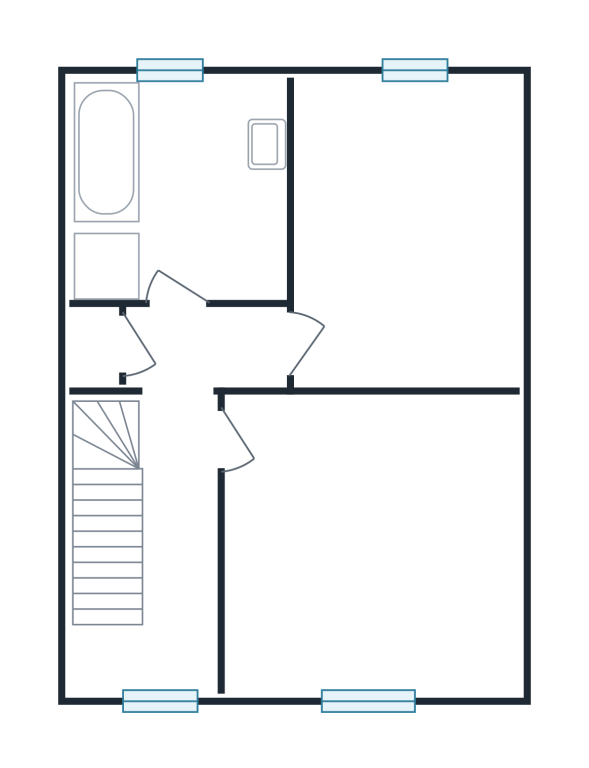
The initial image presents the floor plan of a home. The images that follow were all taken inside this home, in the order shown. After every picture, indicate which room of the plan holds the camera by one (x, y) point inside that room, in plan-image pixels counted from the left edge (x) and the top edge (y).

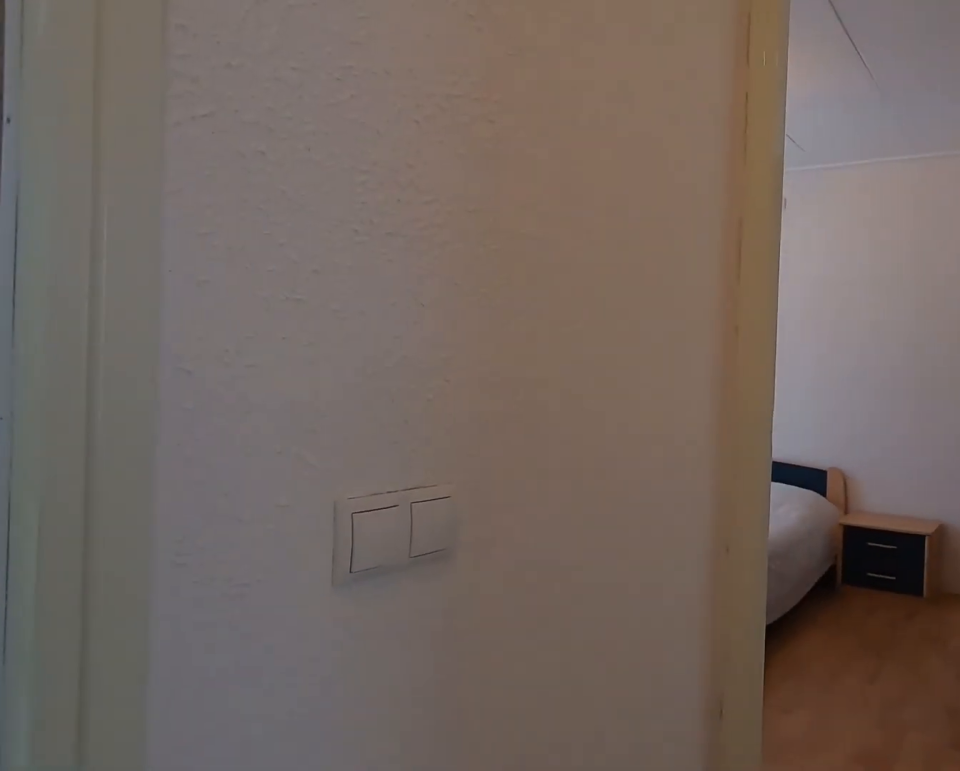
(179, 491)
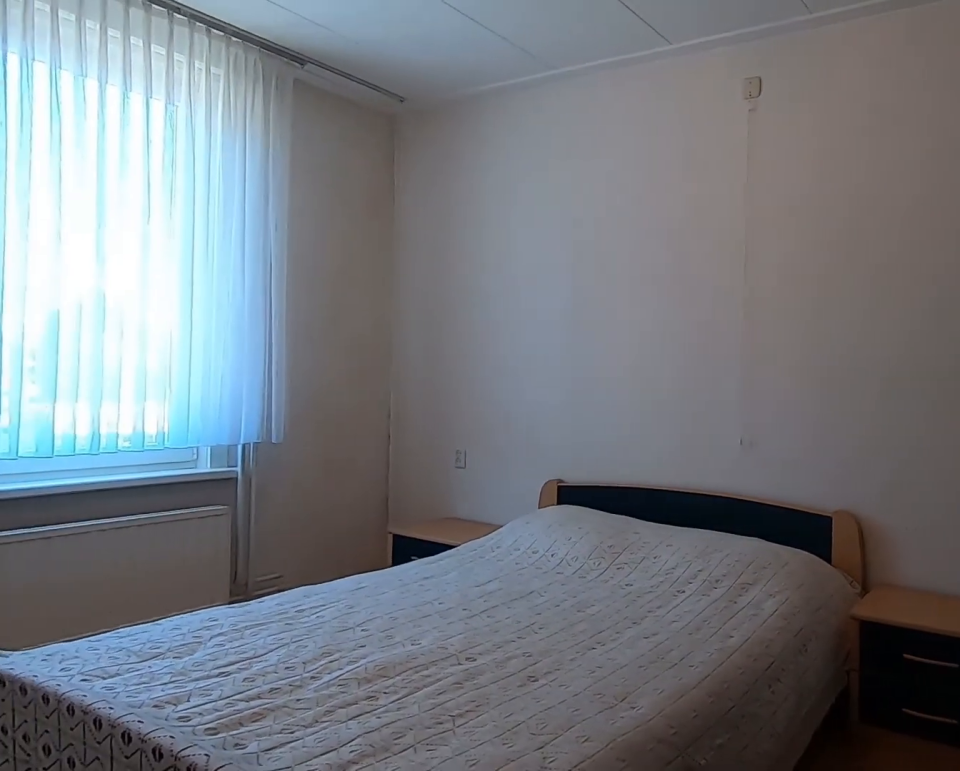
(404, 135)
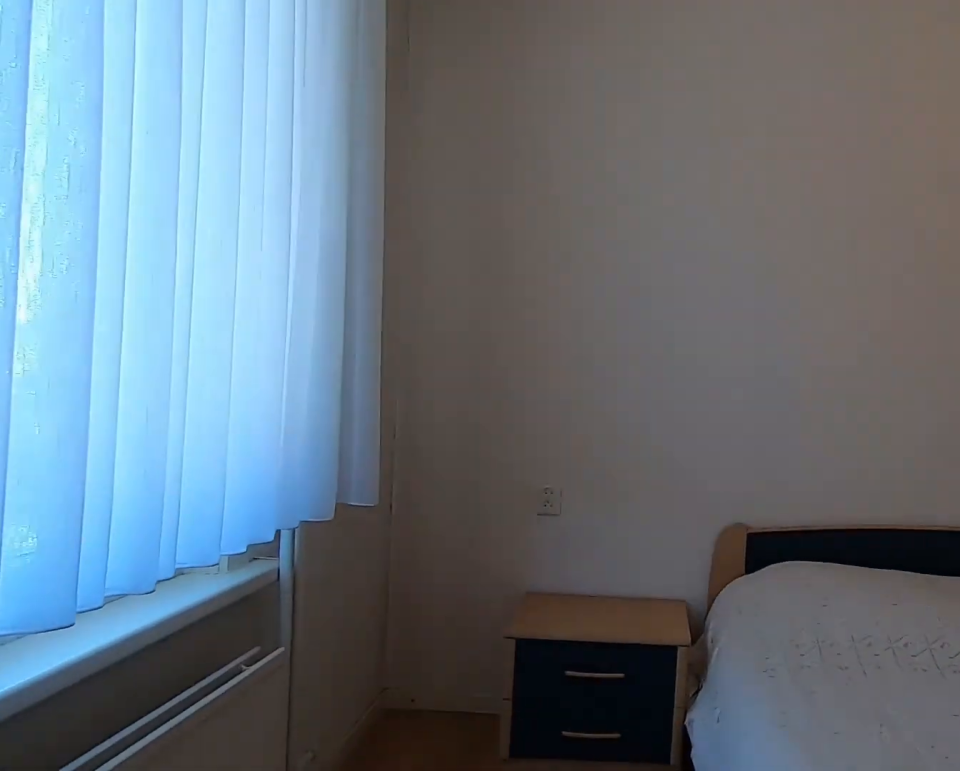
(404, 135)
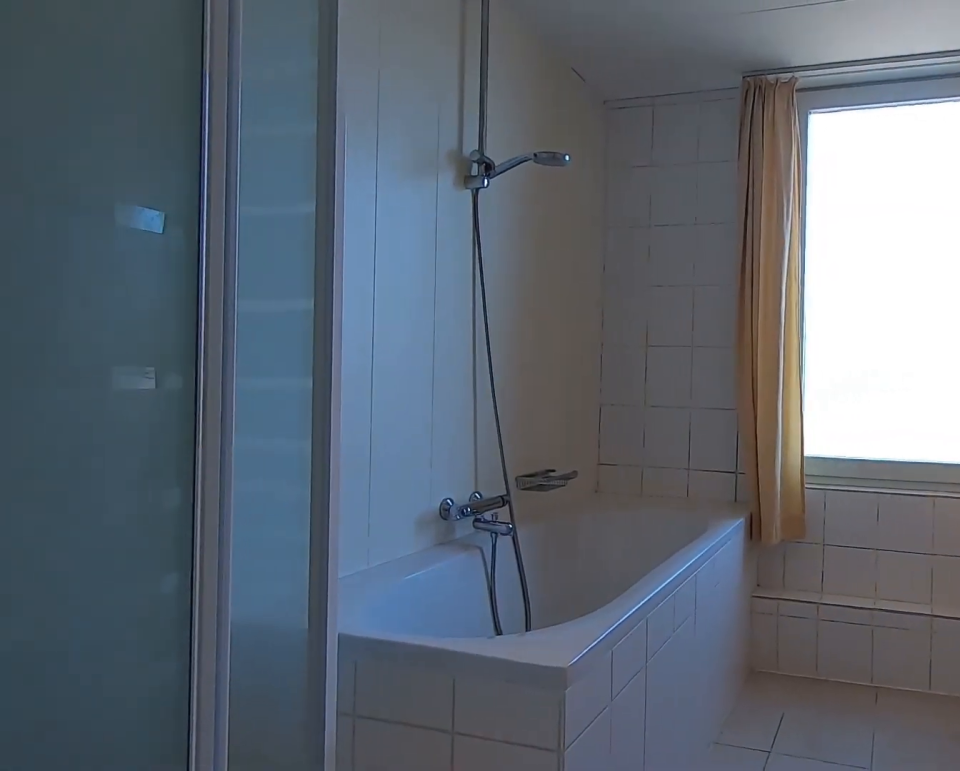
(179, 189)
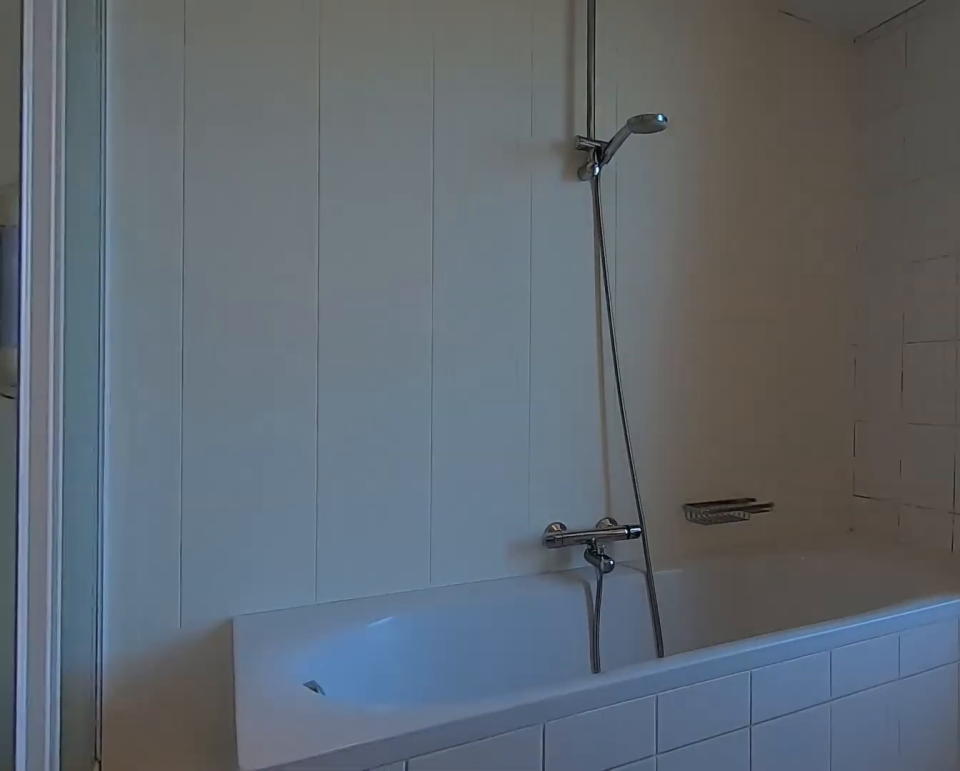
(179, 189)
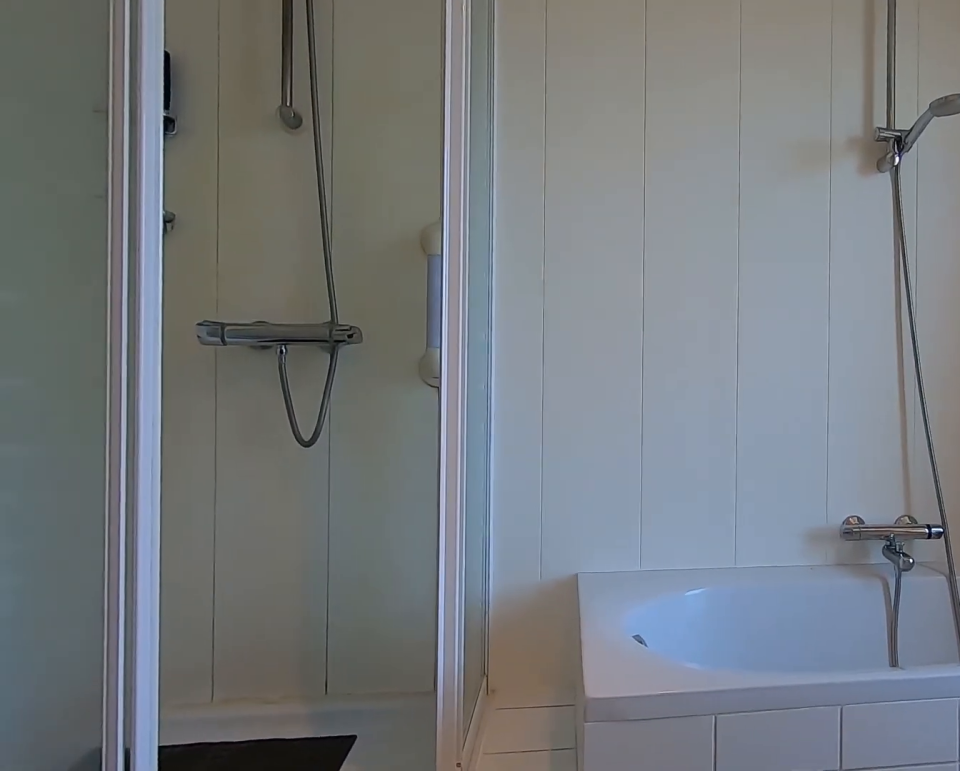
(179, 189)
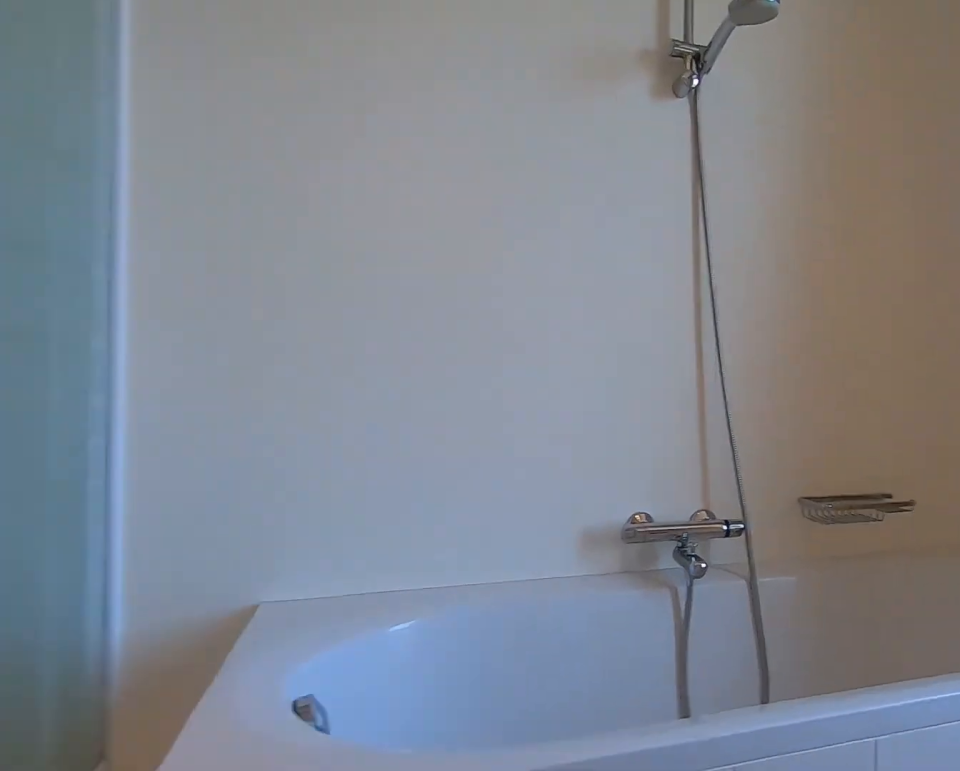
(179, 189)
